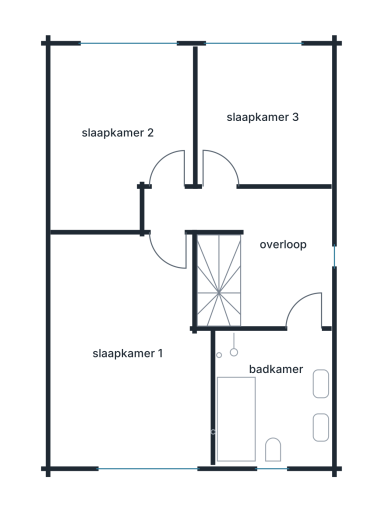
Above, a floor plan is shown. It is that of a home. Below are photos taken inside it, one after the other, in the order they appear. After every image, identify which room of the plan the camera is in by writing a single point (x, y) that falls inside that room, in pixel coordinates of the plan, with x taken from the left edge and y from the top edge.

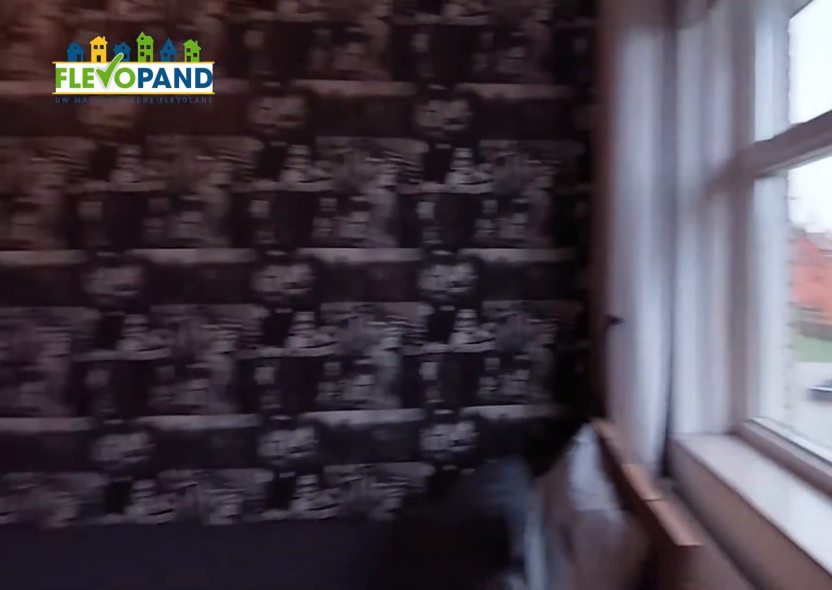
(128, 352)
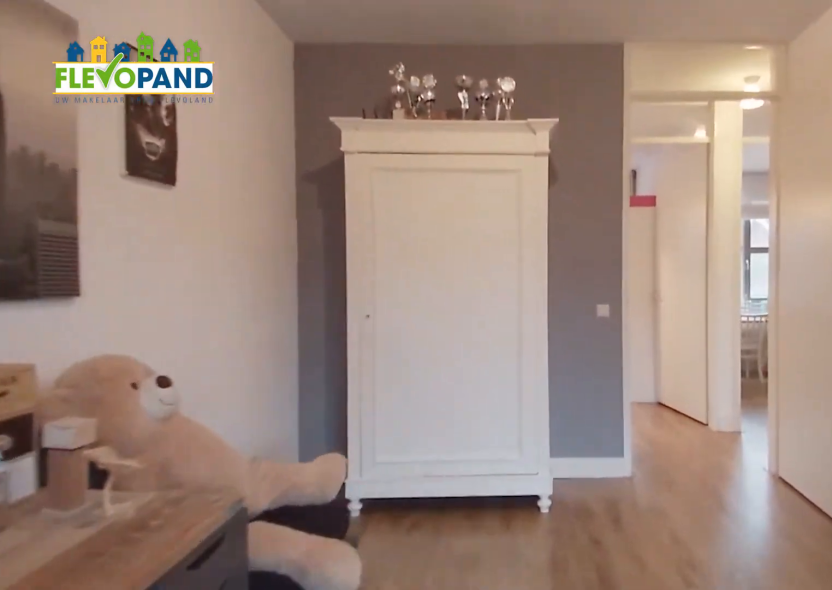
(128, 352)
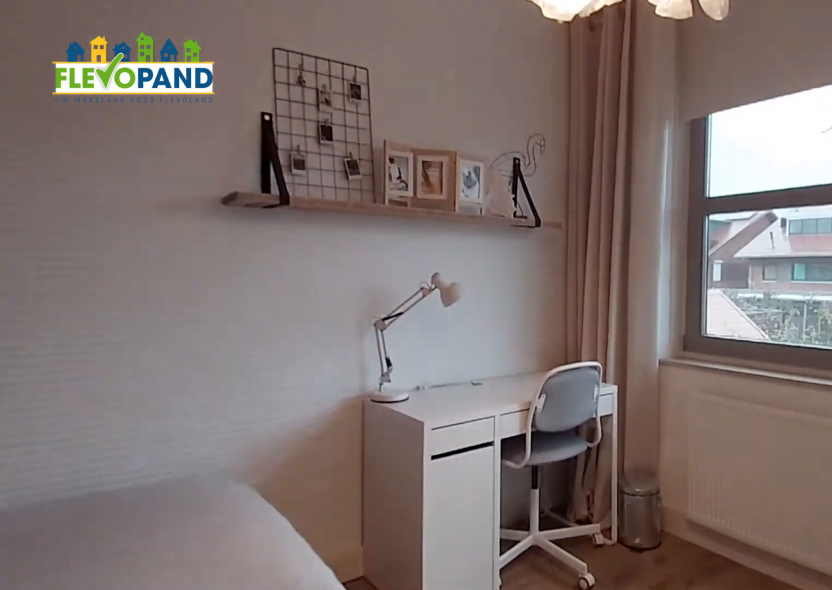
(118, 99)
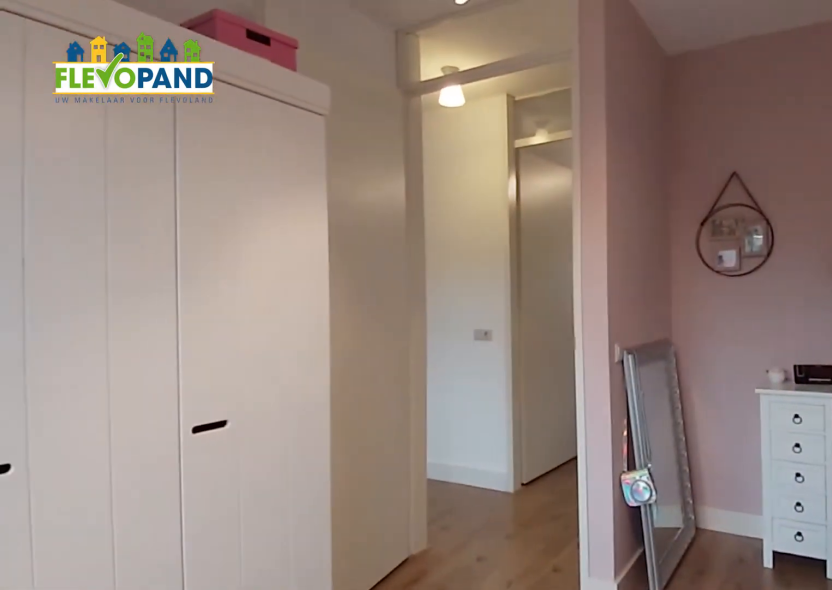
(118, 99)
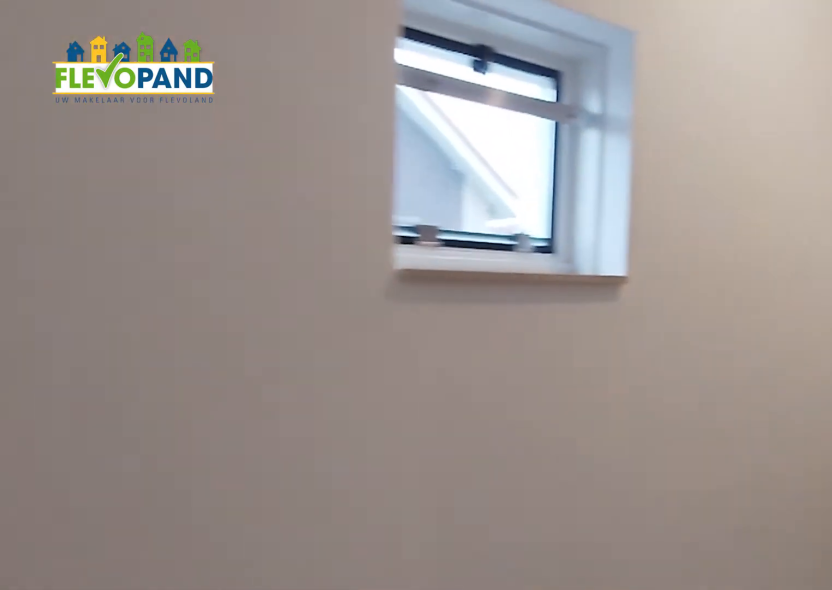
(264, 244)
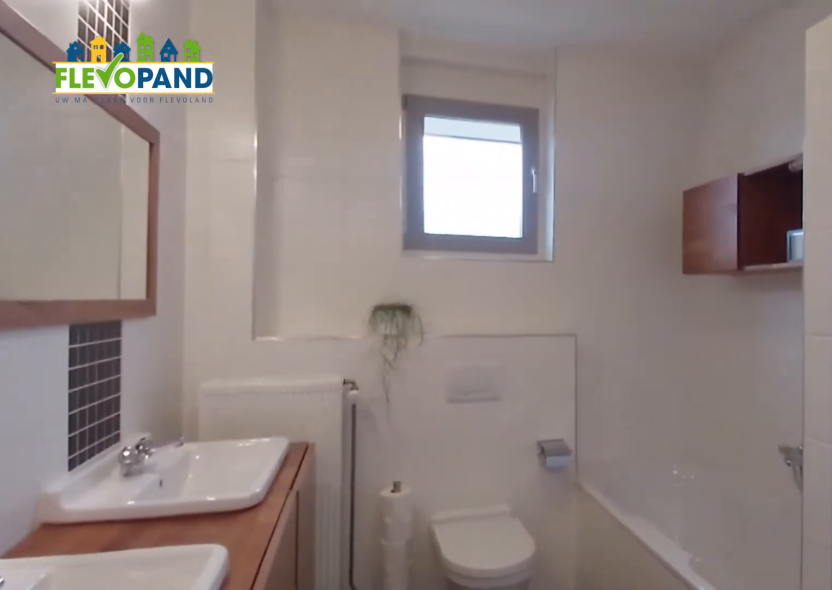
(236, 418)
